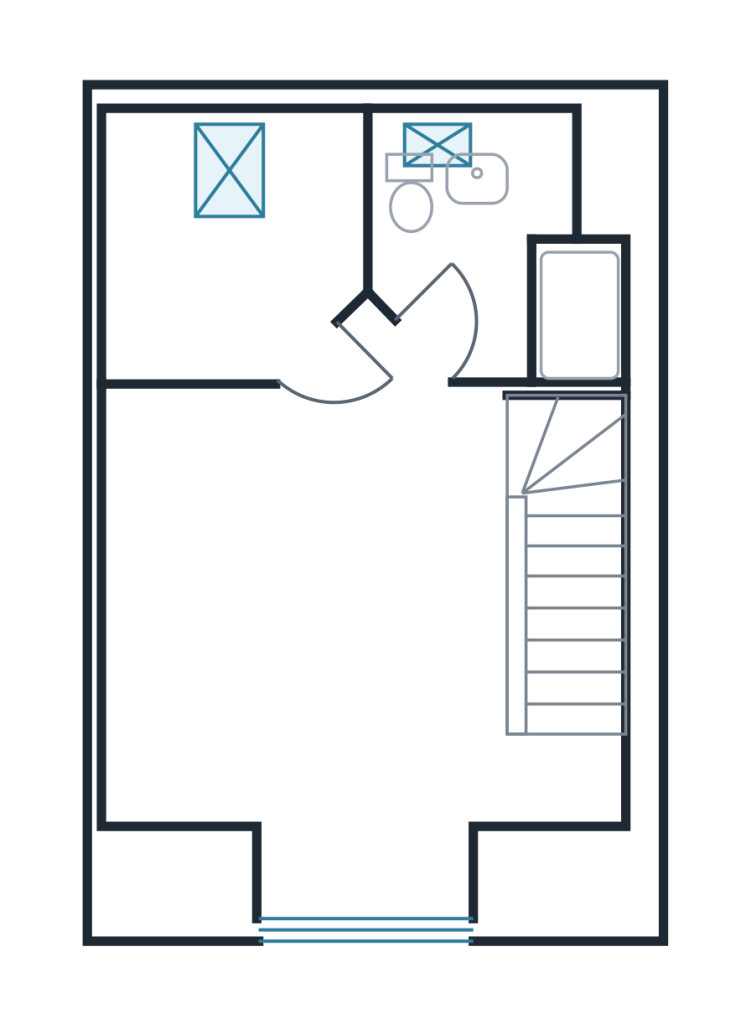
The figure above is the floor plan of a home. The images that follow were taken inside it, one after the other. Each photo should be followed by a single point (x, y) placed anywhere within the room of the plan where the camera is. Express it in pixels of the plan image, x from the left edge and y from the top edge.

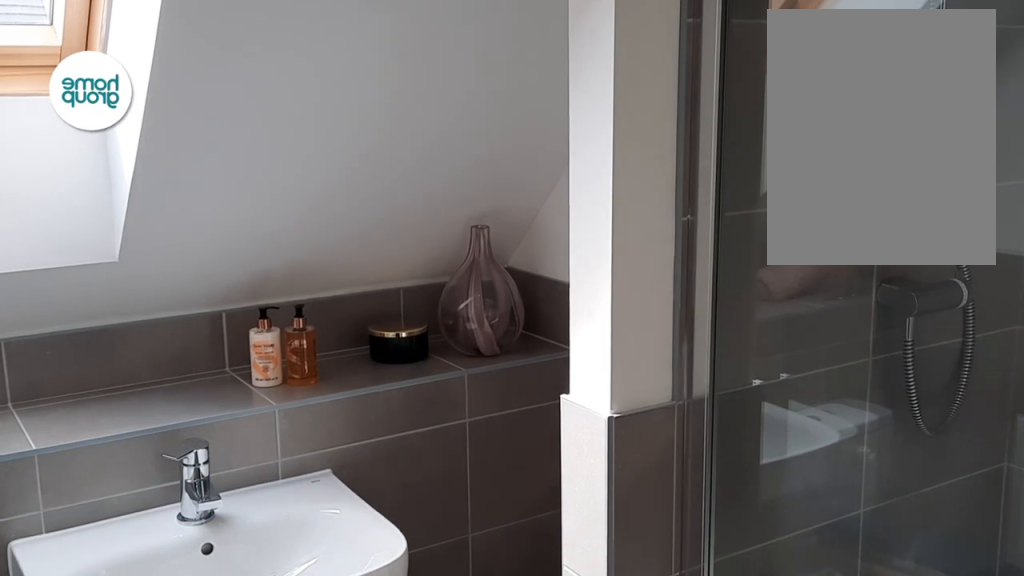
(494, 246)
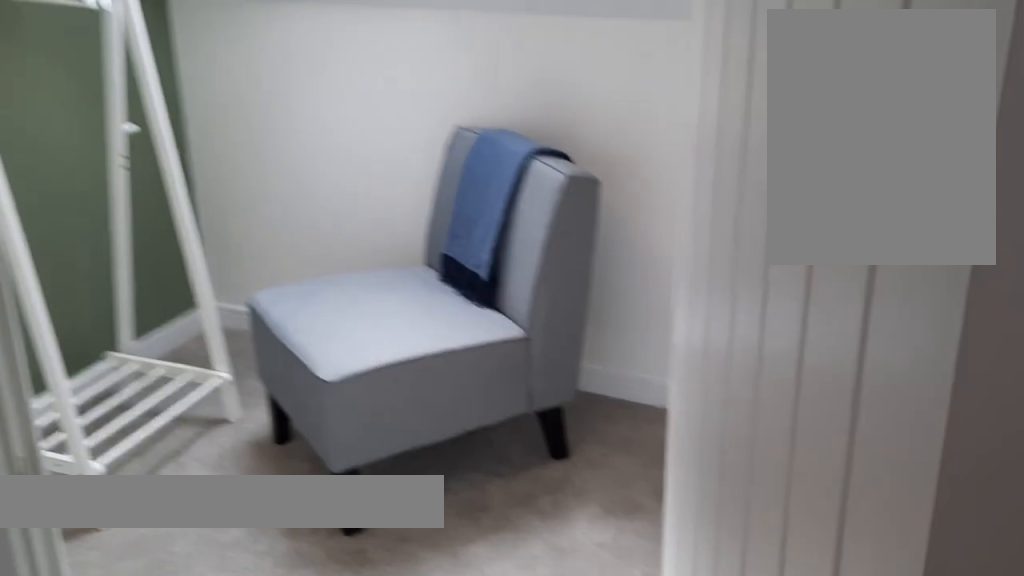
(224, 239)
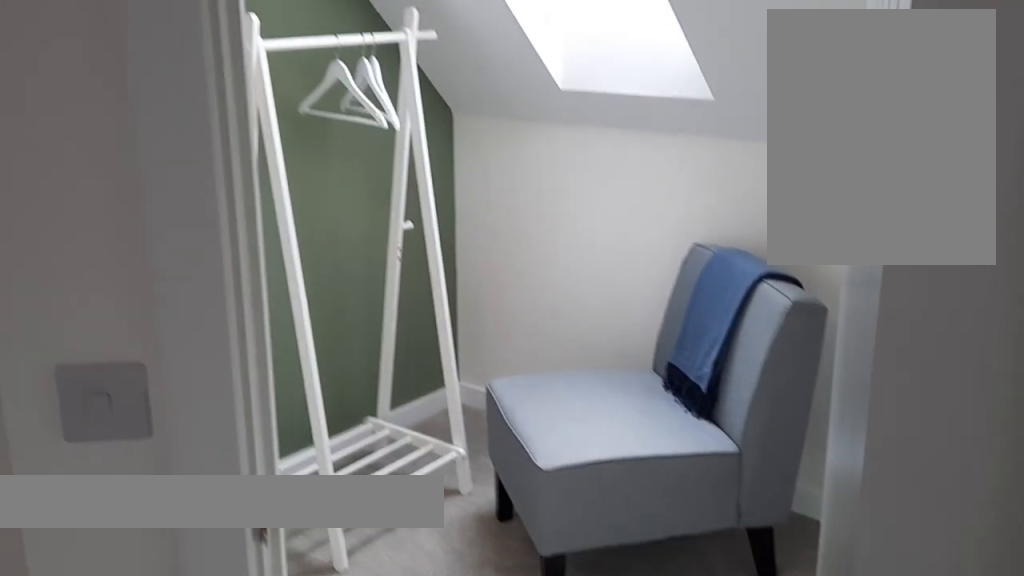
(224, 239)
